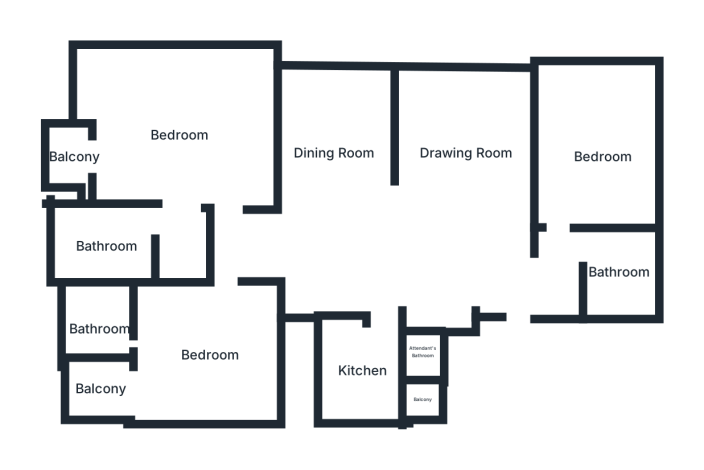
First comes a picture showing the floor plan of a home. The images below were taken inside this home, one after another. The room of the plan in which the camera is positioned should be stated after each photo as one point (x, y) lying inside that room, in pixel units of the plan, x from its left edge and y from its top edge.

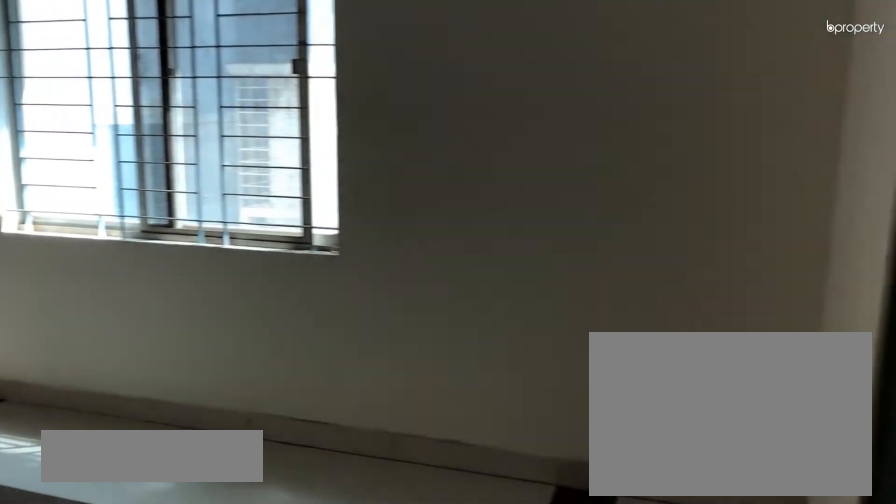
(602, 153)
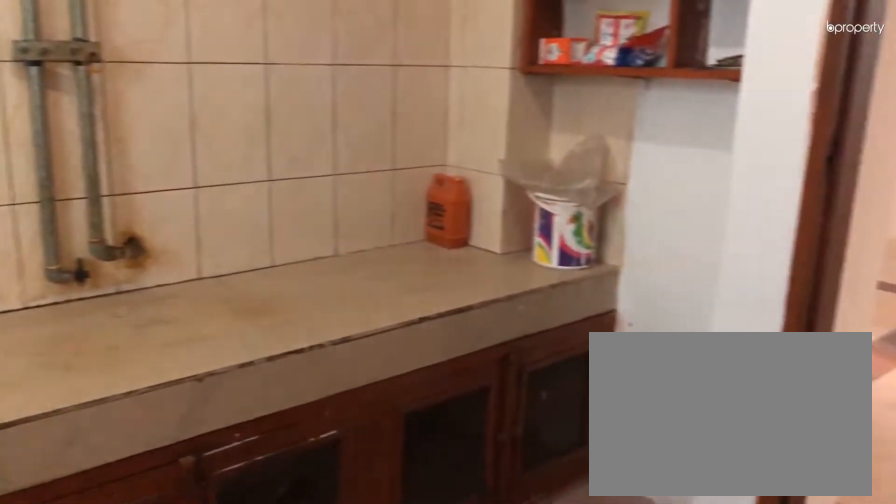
(365, 368)
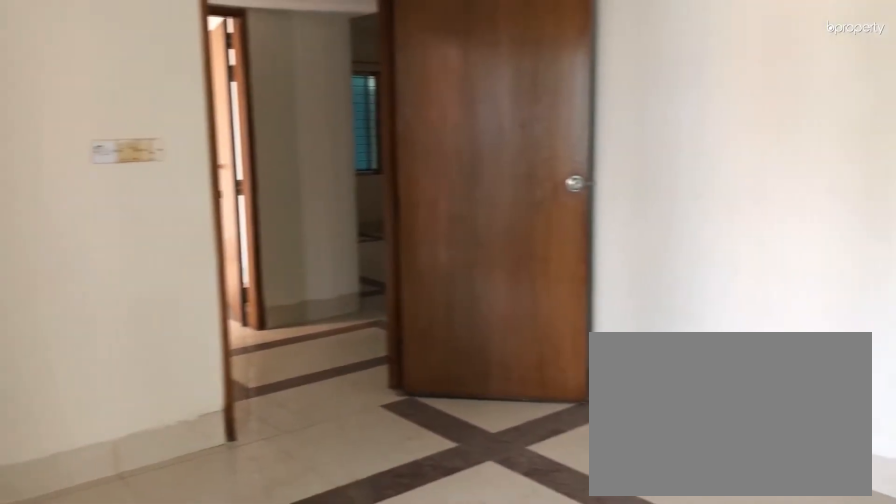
(208, 353)
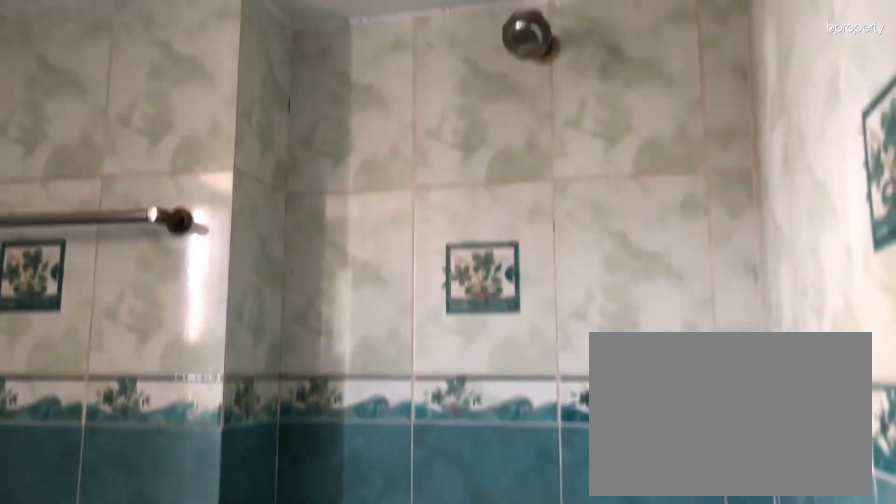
(101, 326)
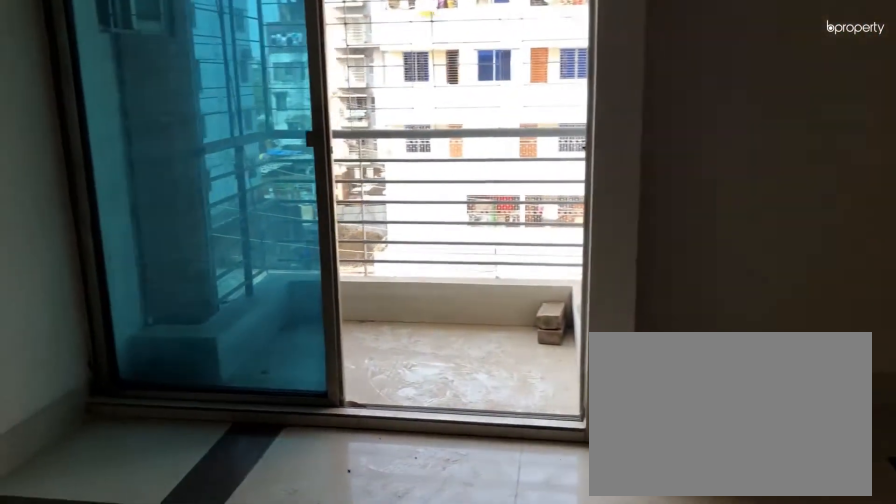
(179, 131)
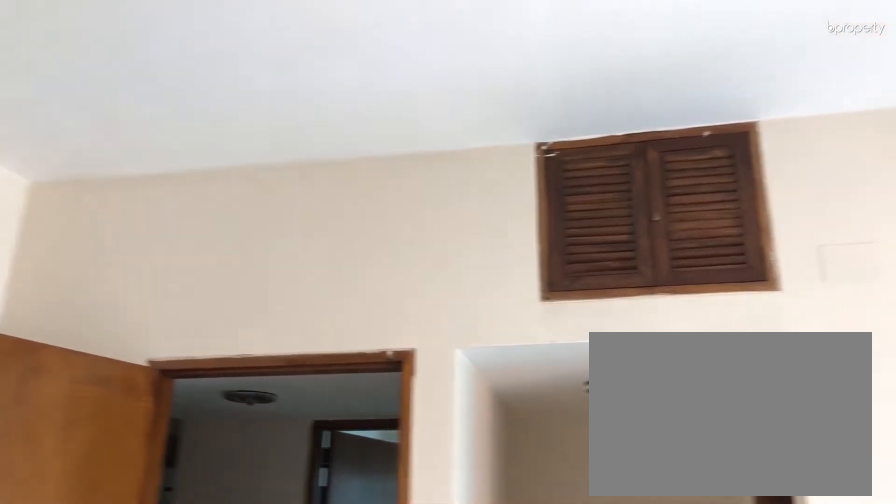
(179, 131)
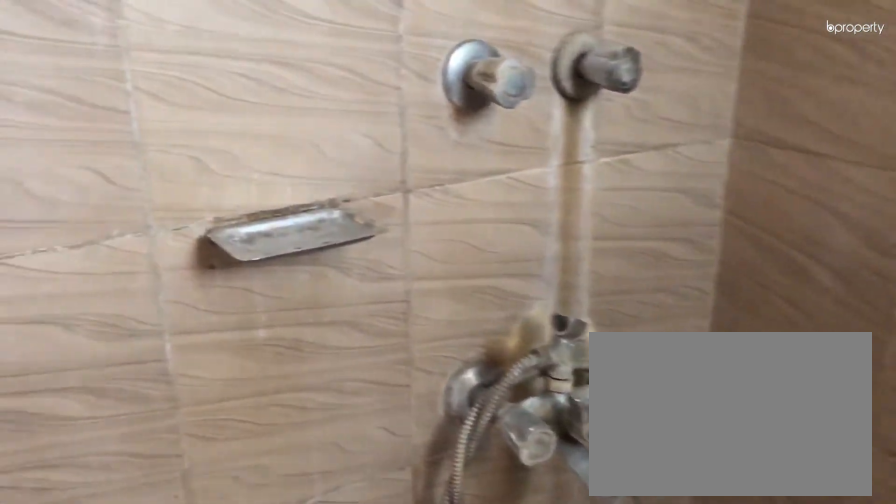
(107, 244)
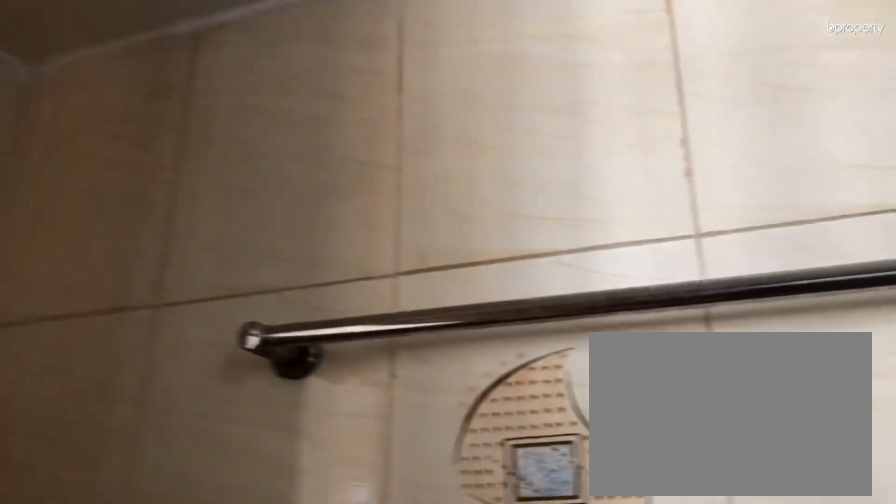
(107, 244)
